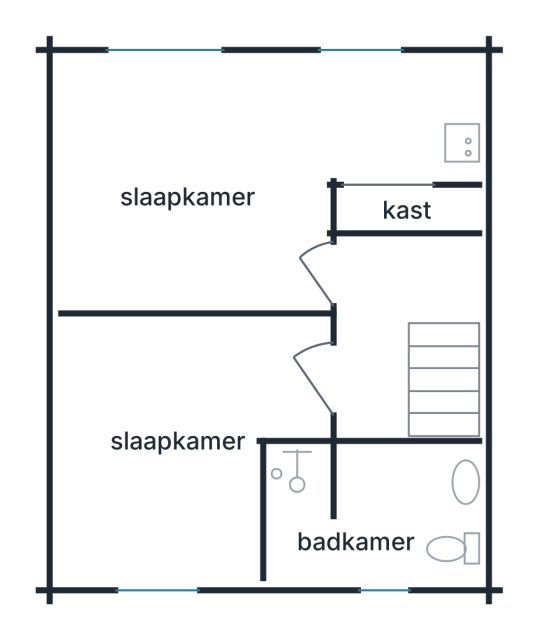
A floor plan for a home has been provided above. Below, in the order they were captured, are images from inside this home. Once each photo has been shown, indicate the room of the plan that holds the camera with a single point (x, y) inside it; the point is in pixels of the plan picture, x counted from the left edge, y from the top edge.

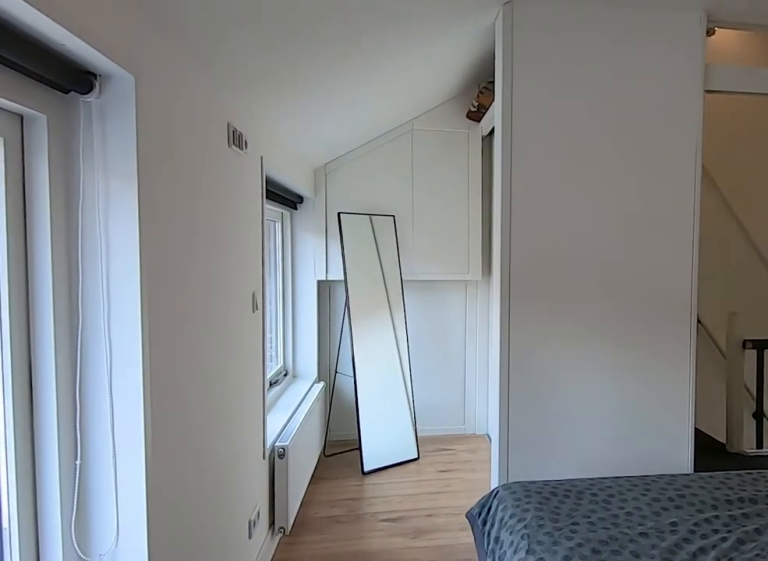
(236, 173)
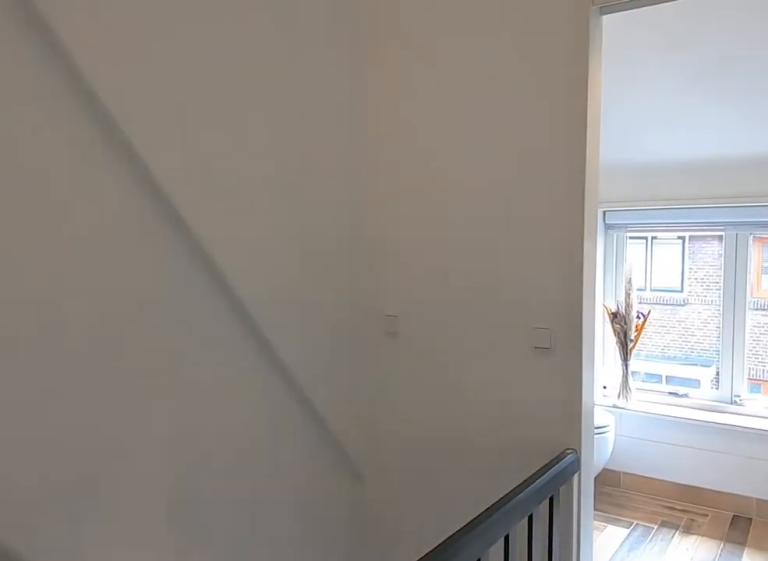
(393, 321)
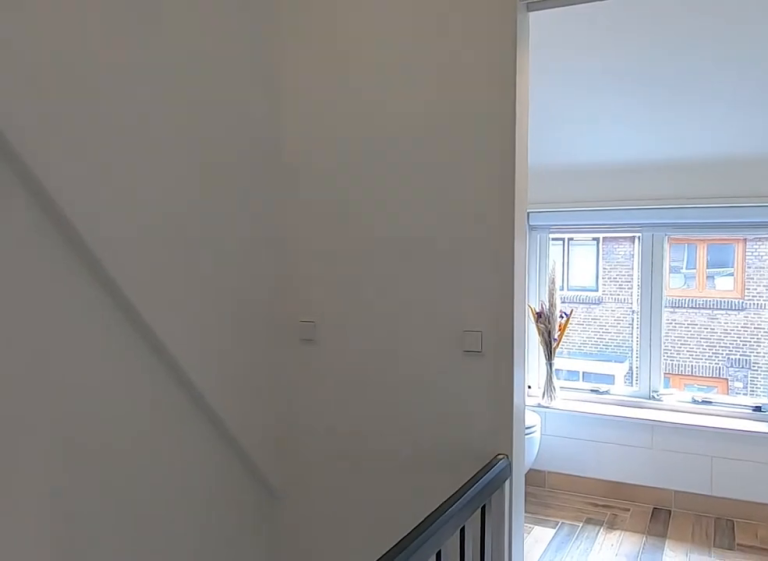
(393, 321)
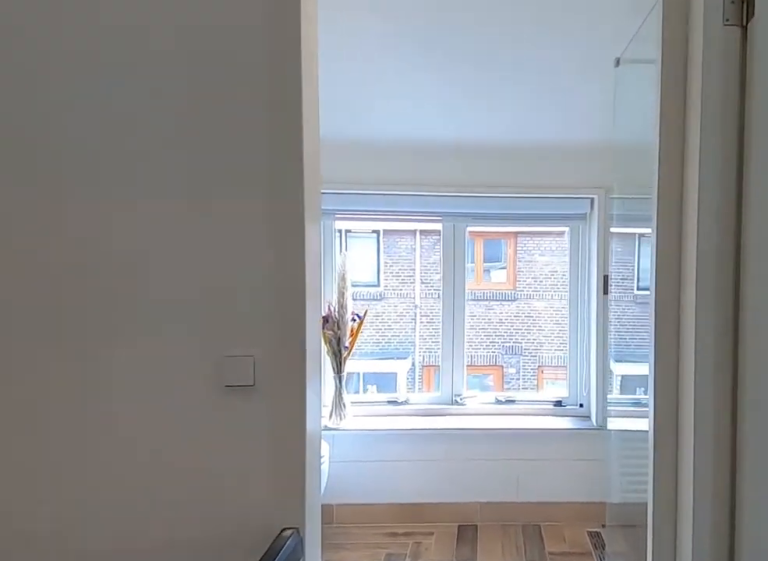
(393, 321)
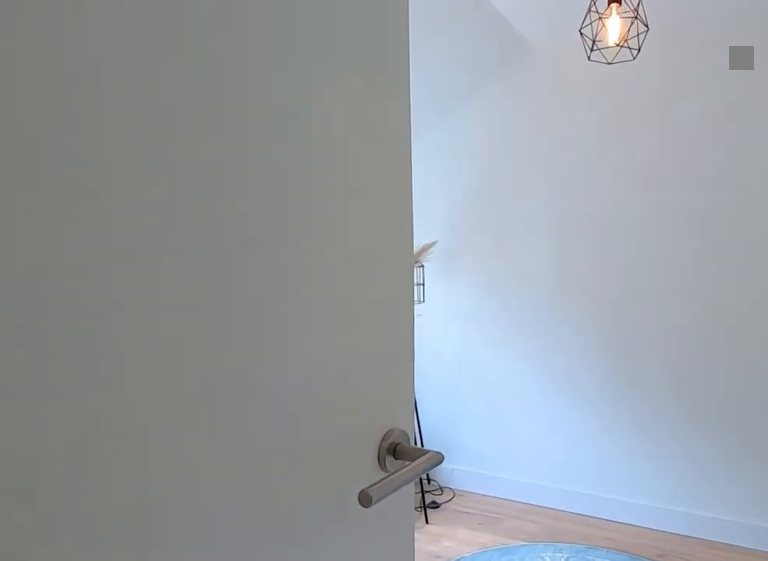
(64, 396)
